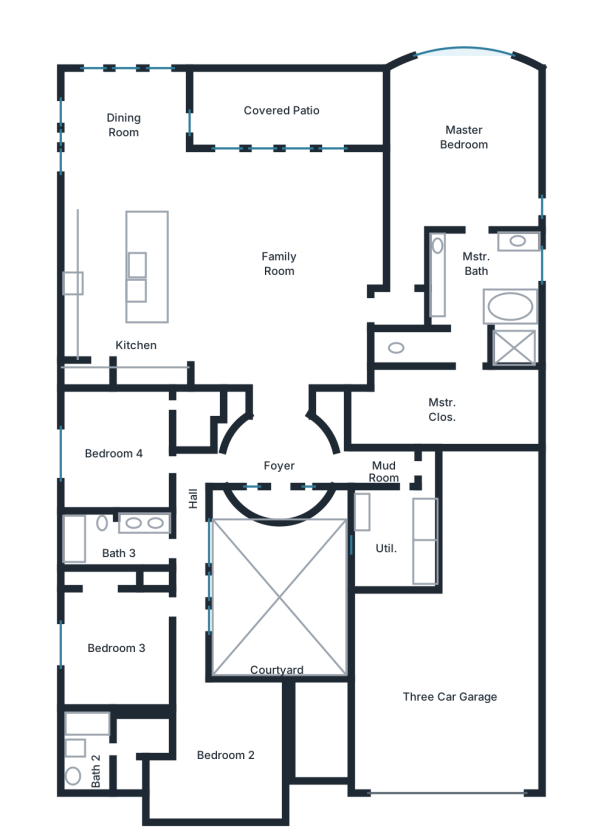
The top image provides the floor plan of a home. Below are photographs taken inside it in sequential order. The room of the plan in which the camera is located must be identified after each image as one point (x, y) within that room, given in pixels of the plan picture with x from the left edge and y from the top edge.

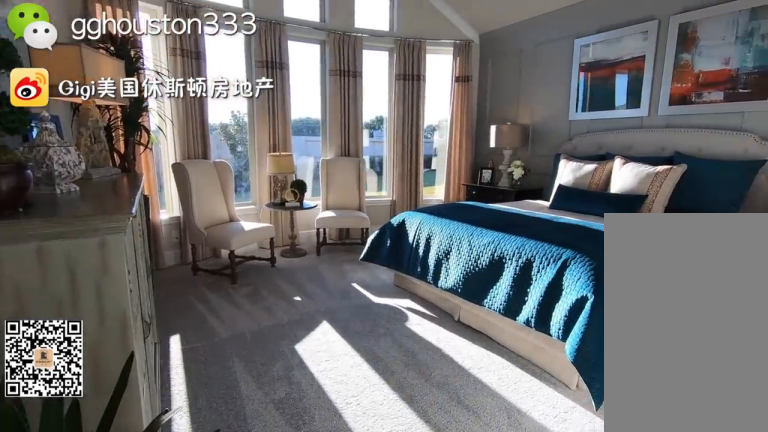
(466, 130)
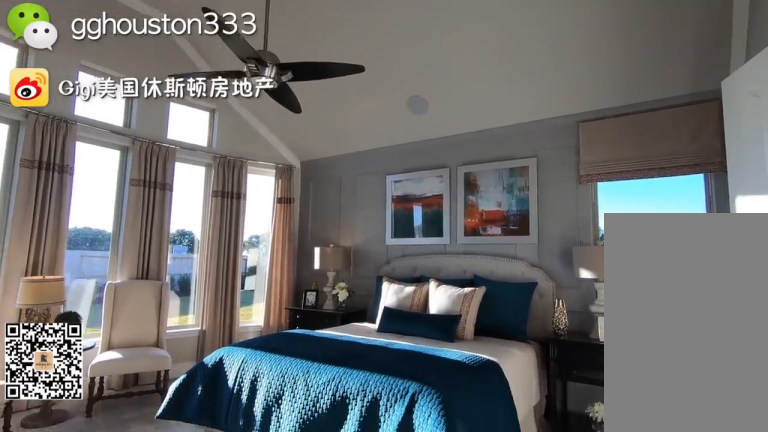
(466, 130)
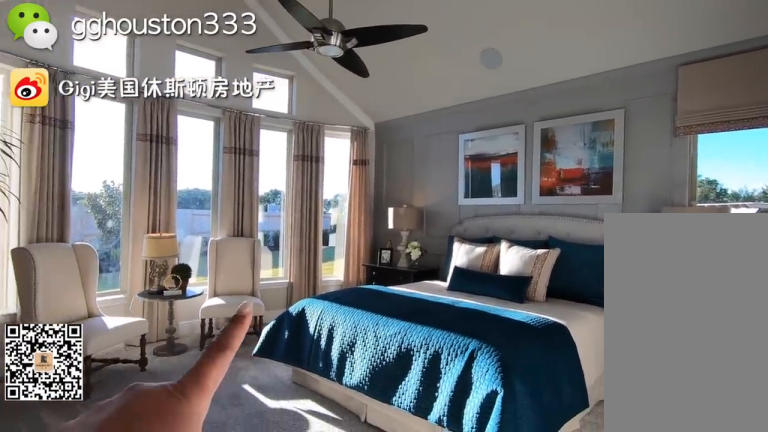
(466, 130)
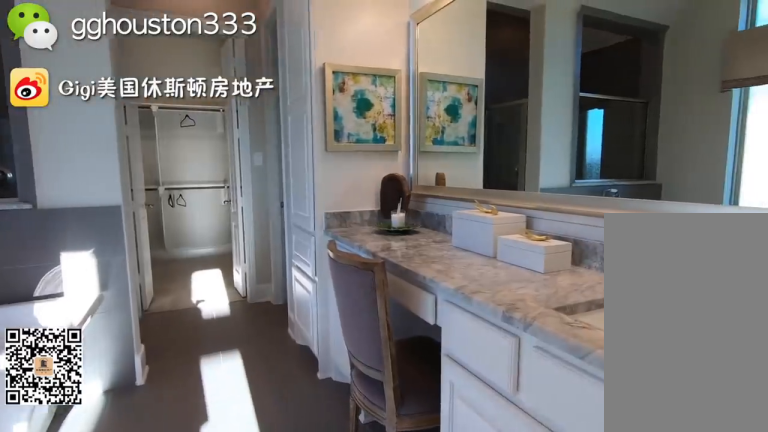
(475, 280)
